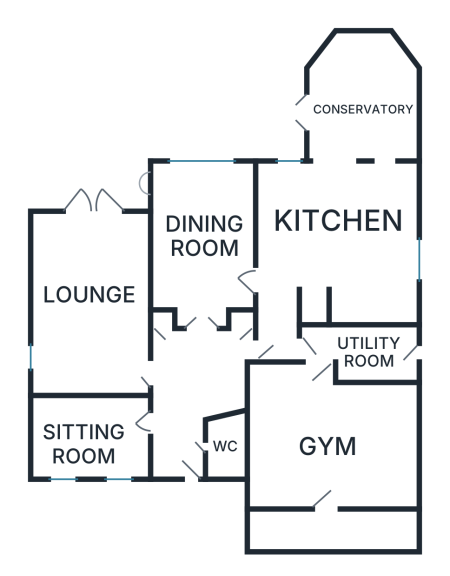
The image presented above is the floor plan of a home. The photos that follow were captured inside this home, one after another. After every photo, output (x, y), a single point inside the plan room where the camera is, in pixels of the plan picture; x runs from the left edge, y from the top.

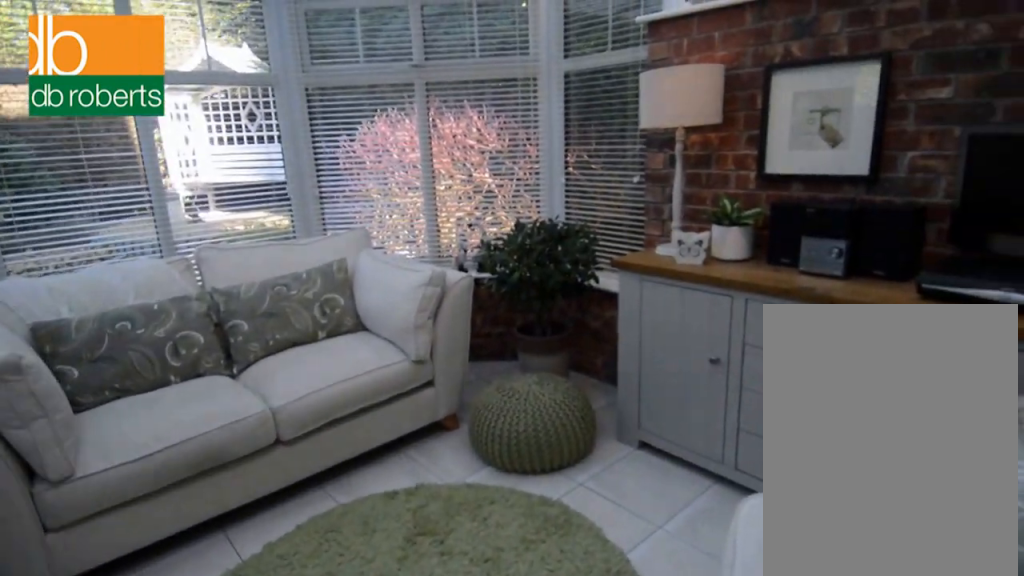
(361, 98)
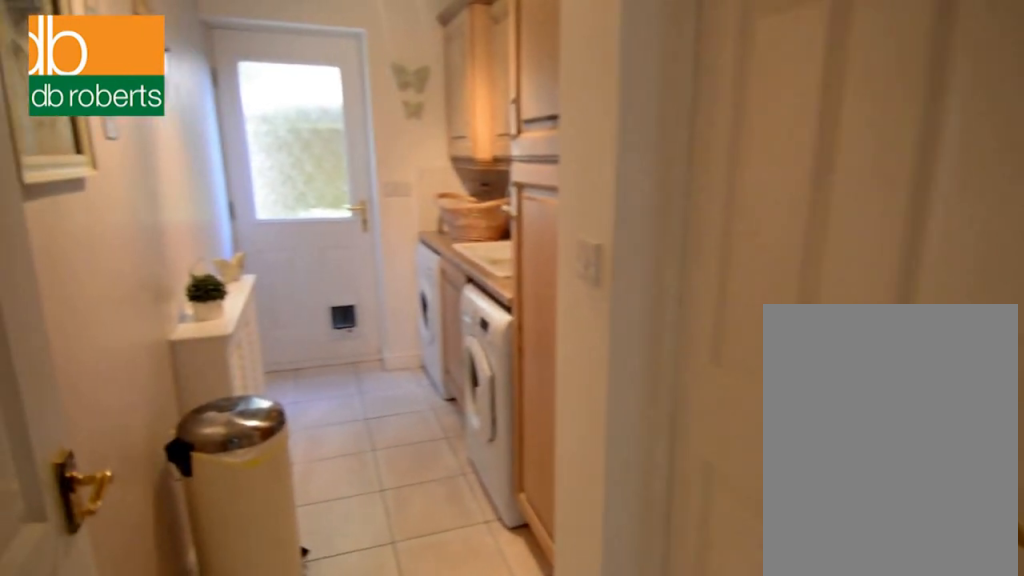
(363, 351)
